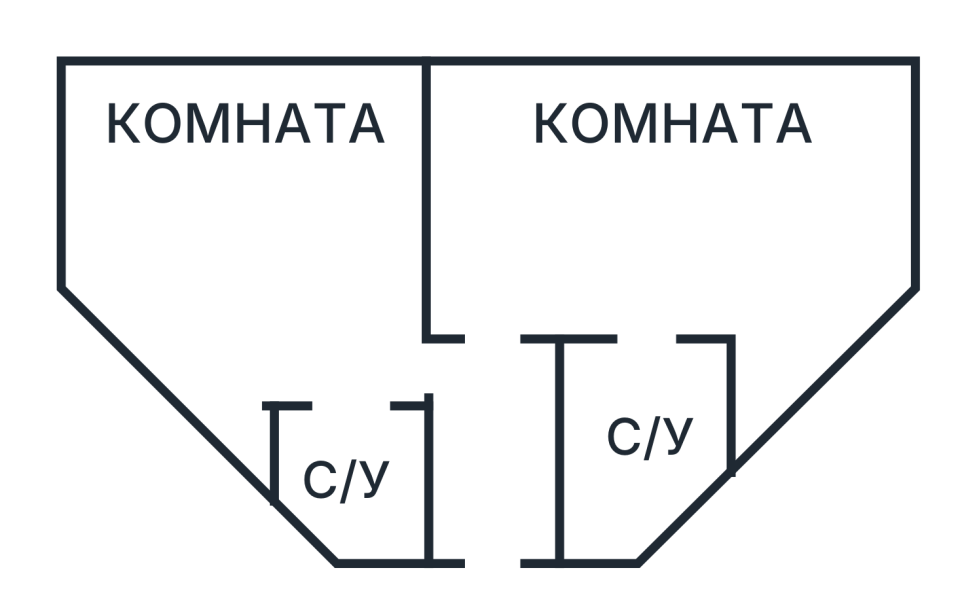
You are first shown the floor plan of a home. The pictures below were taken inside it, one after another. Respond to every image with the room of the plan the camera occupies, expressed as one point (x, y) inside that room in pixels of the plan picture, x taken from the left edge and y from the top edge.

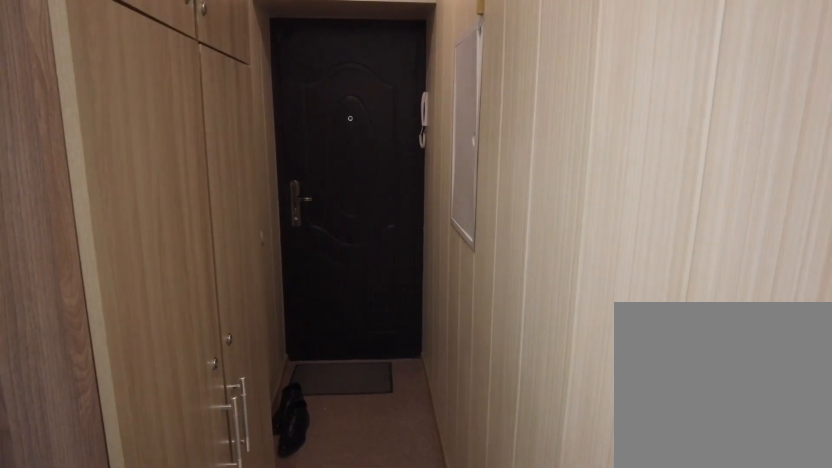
(504, 475)
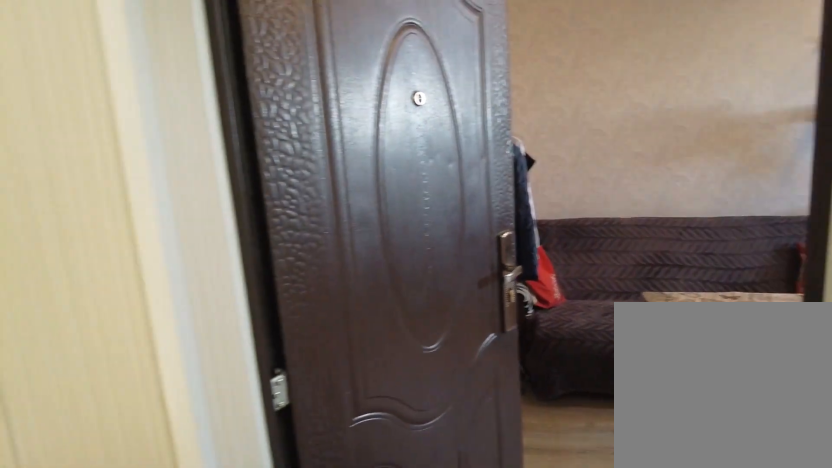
(504, 475)
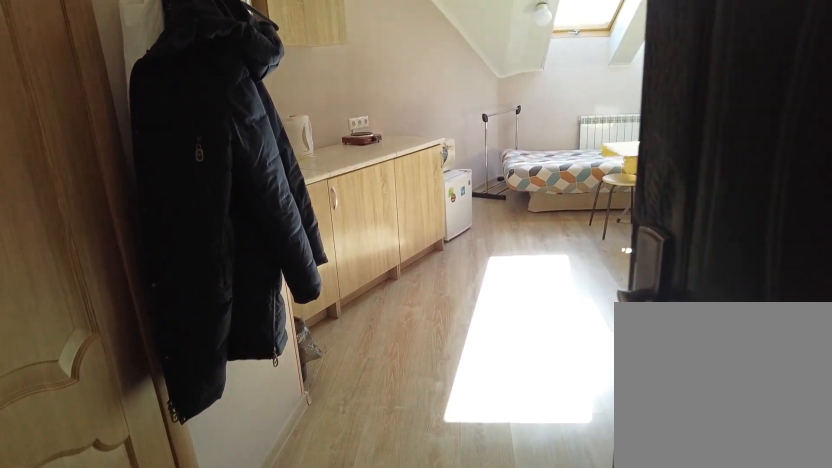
(461, 385)
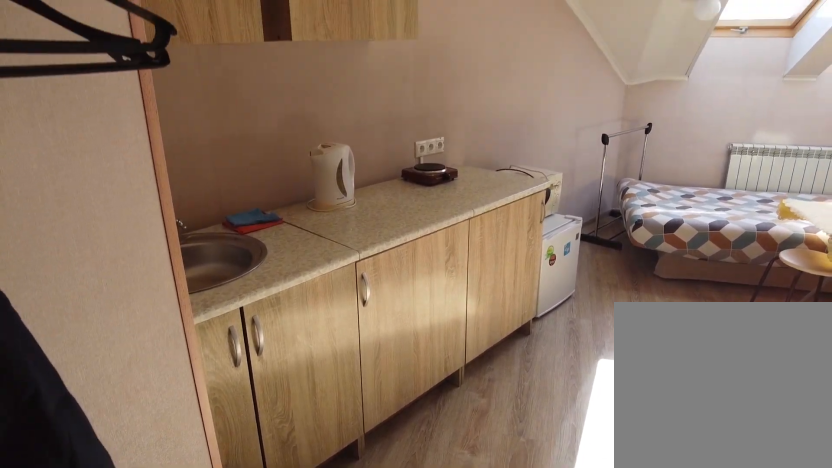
(314, 322)
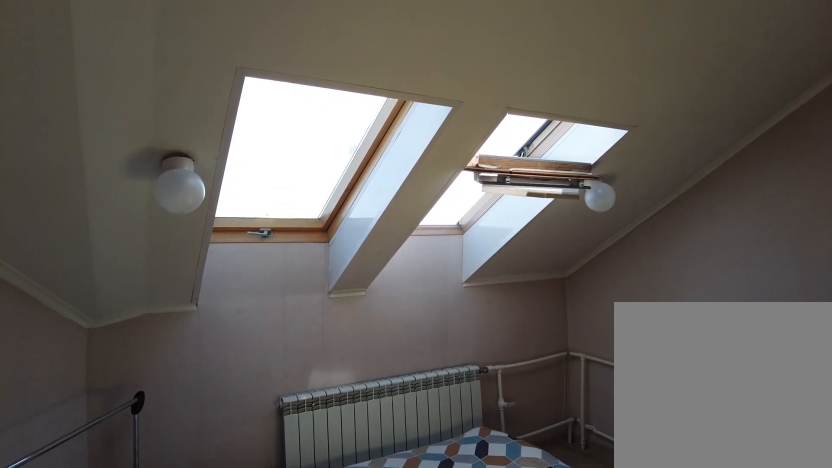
(314, 322)
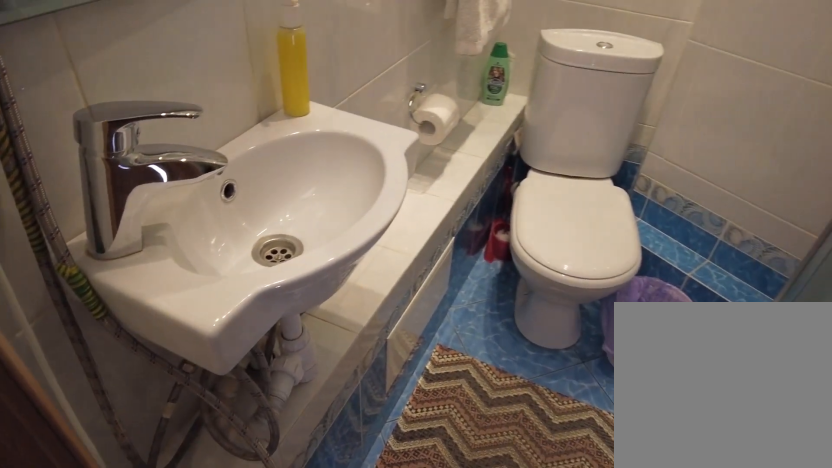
(370, 459)
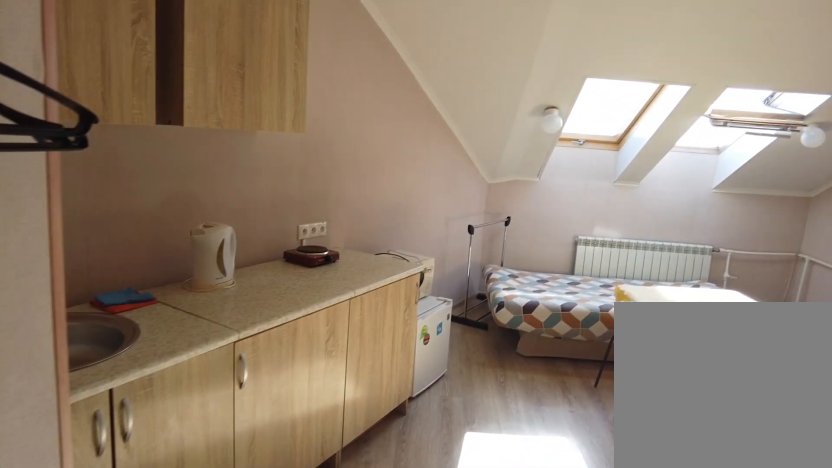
(323, 353)
